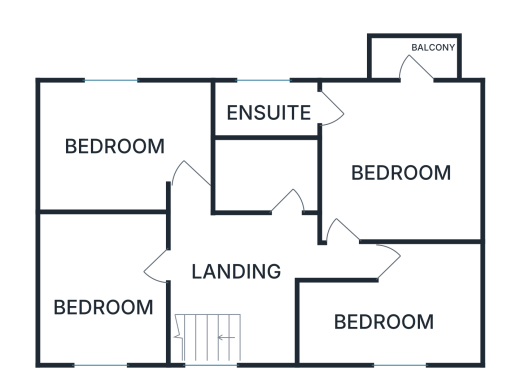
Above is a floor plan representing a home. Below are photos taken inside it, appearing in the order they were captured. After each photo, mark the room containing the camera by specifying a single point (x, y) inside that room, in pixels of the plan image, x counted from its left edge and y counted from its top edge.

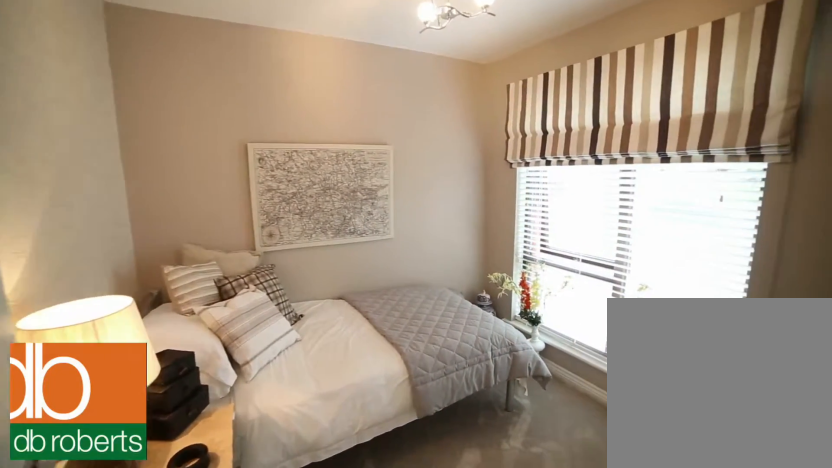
(397, 311)
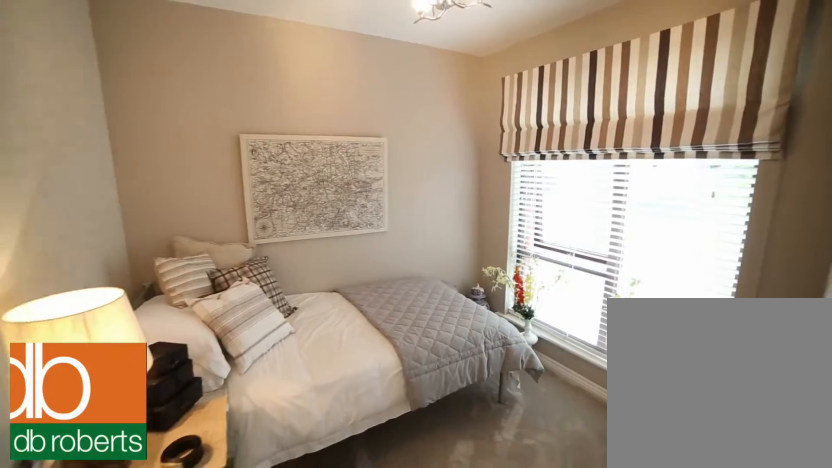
(397, 311)
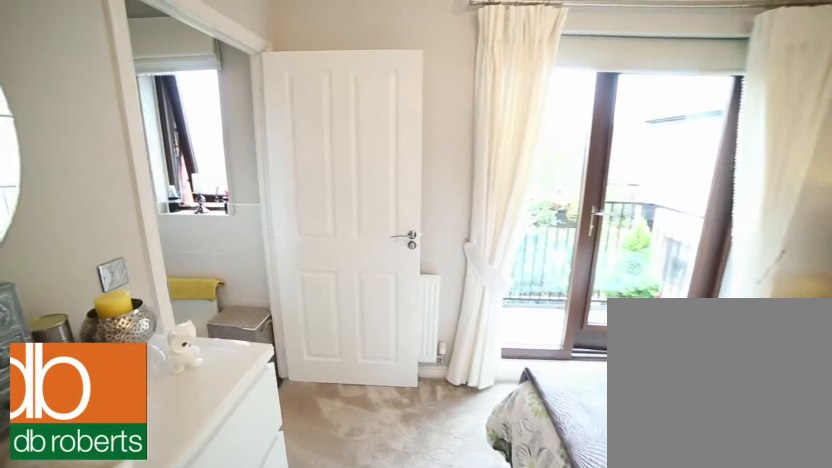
(382, 160)
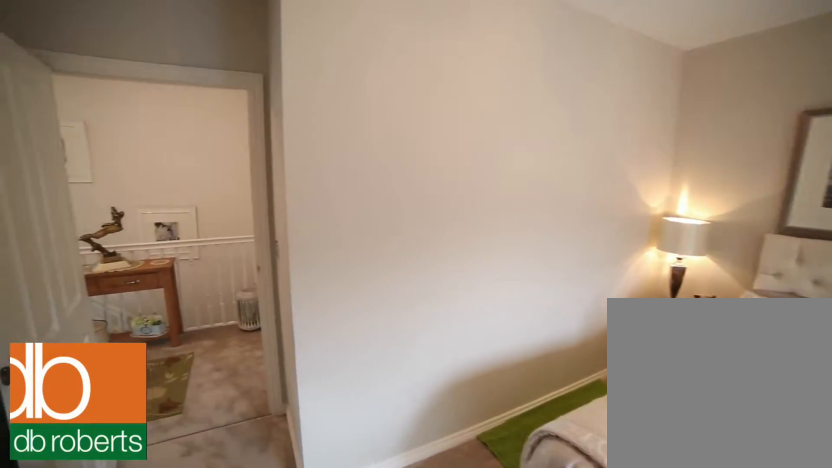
(121, 143)
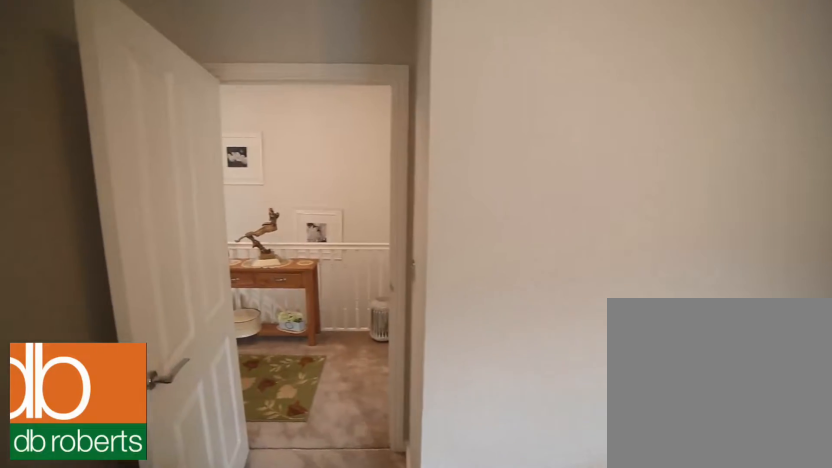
(121, 143)
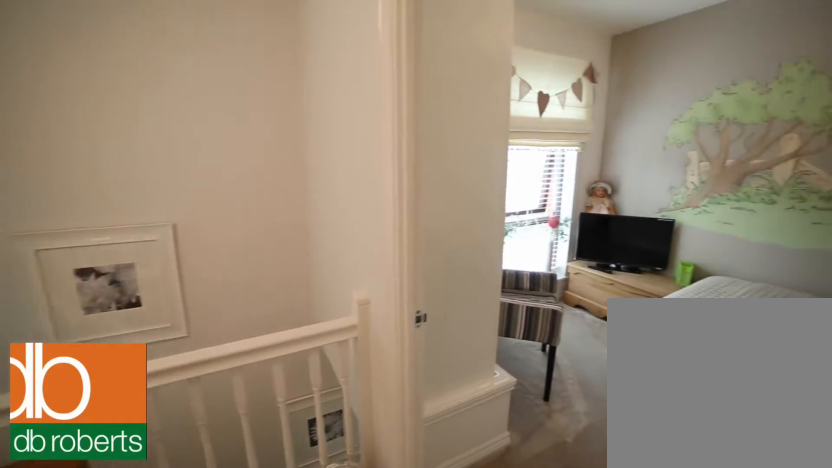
(252, 265)
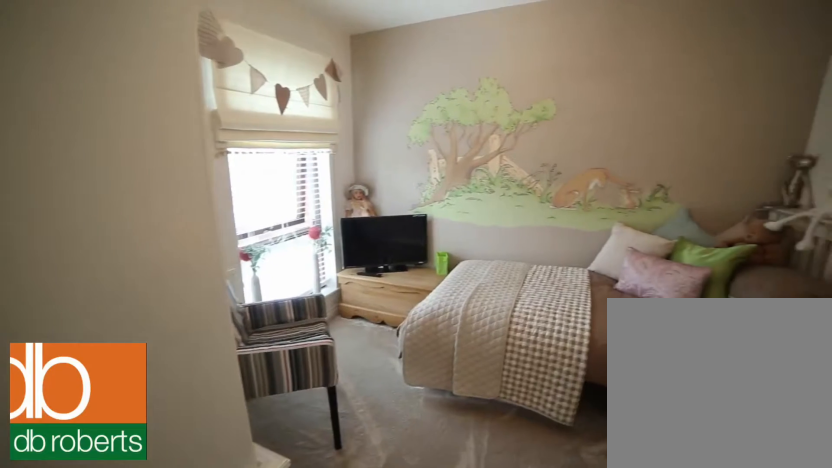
(101, 289)
